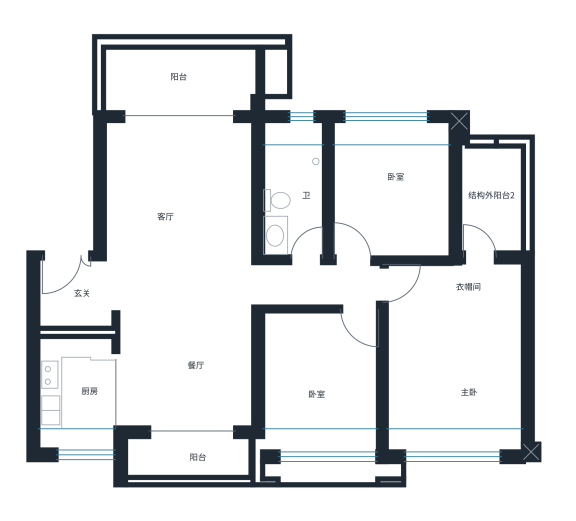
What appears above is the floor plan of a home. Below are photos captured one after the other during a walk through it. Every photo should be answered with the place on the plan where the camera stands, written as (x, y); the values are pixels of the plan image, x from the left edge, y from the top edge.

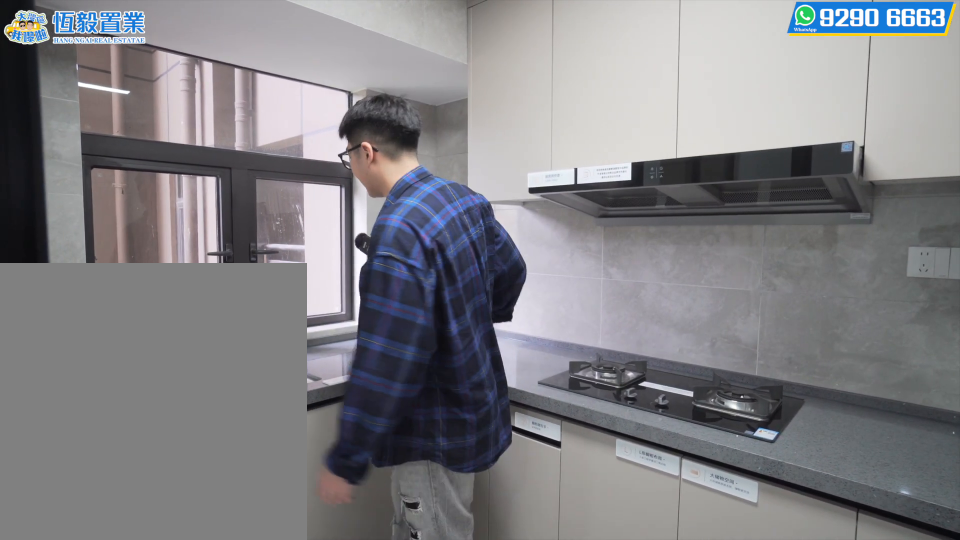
(86, 407)
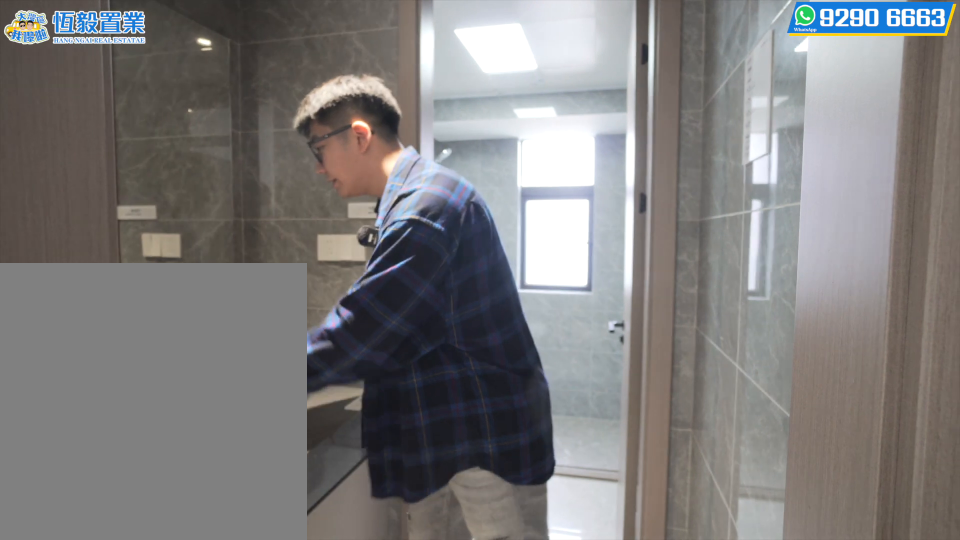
(304, 227)
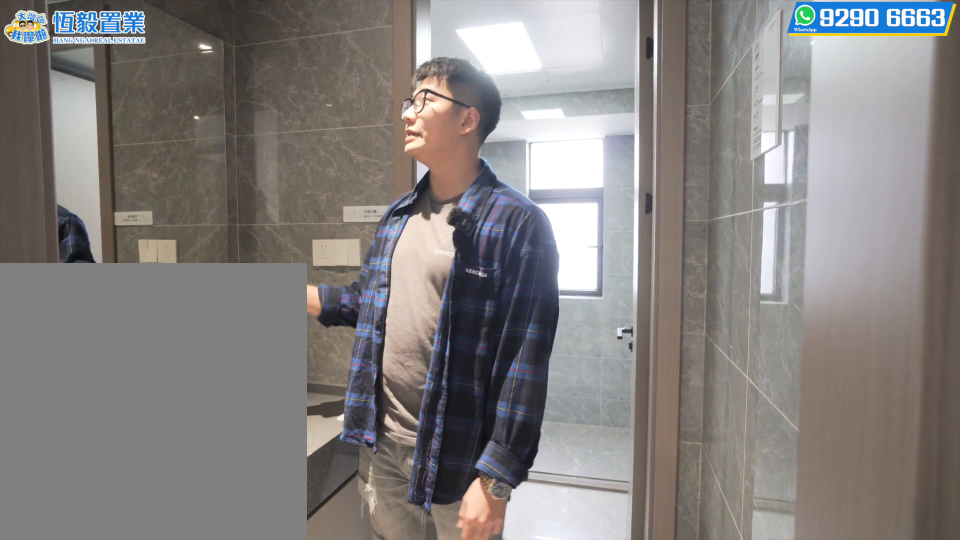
(304, 228)
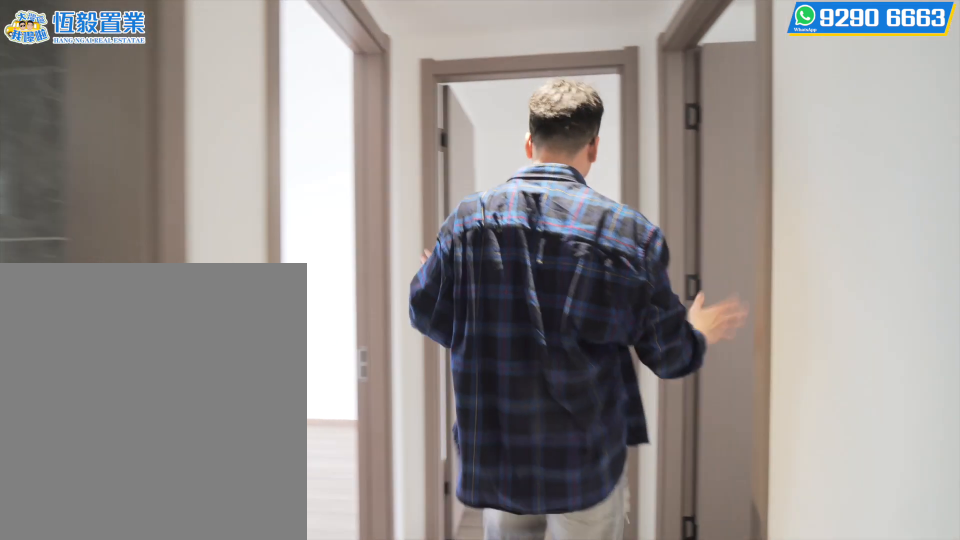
(342, 283)
